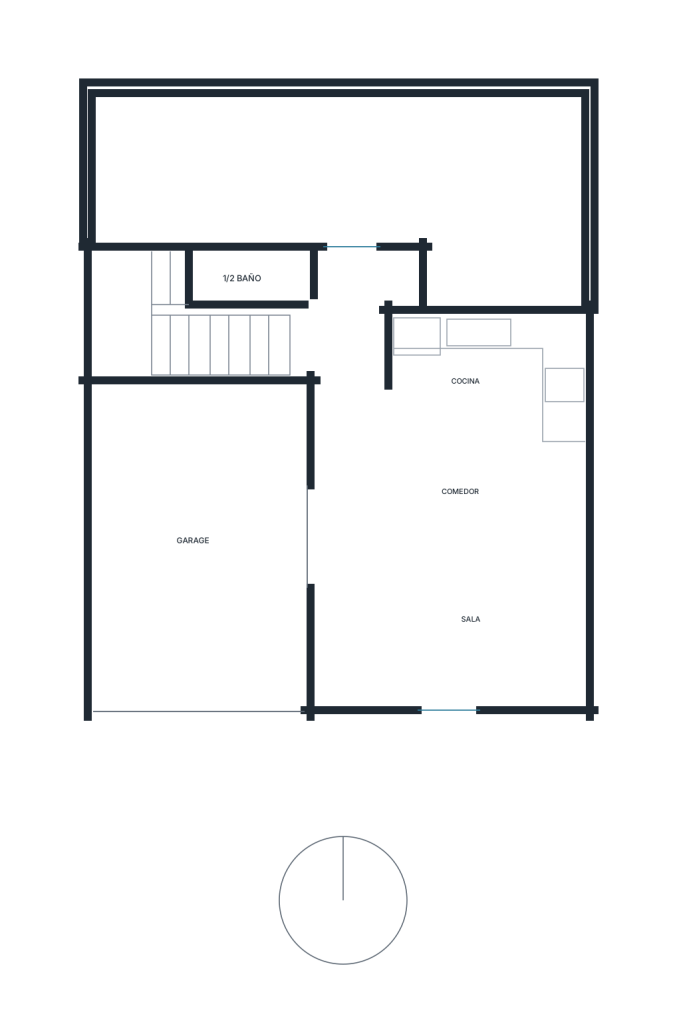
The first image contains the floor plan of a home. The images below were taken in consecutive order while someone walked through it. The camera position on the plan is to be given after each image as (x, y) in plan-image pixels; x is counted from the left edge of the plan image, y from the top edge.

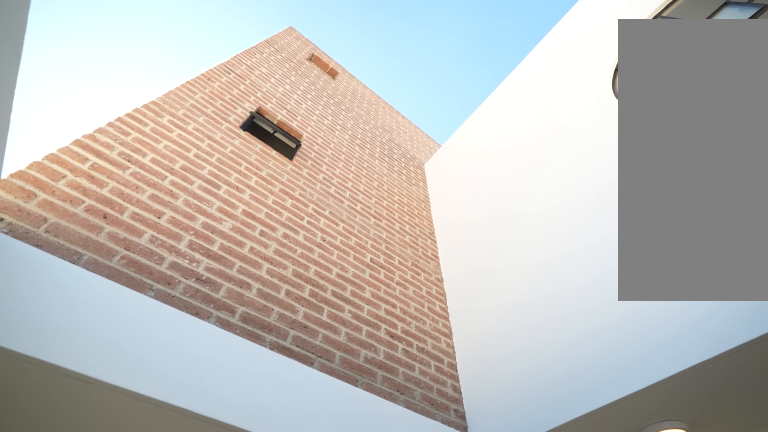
(265, 650)
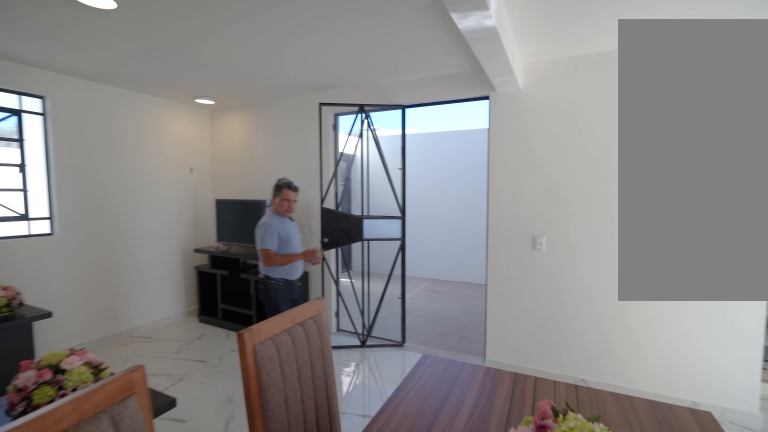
(483, 441)
